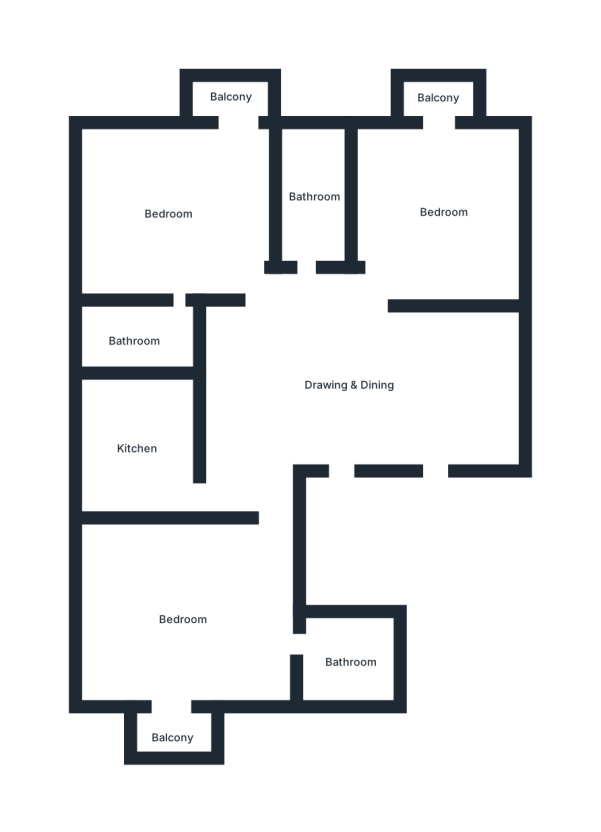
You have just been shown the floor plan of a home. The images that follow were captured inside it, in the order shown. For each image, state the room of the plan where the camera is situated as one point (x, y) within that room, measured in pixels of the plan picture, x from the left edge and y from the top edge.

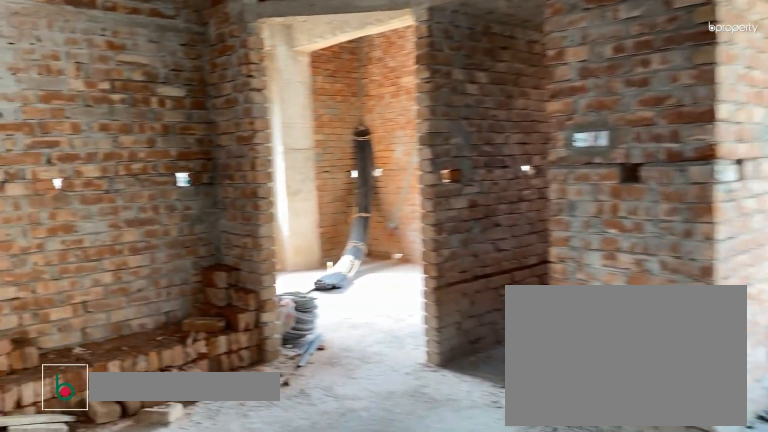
(349, 384)
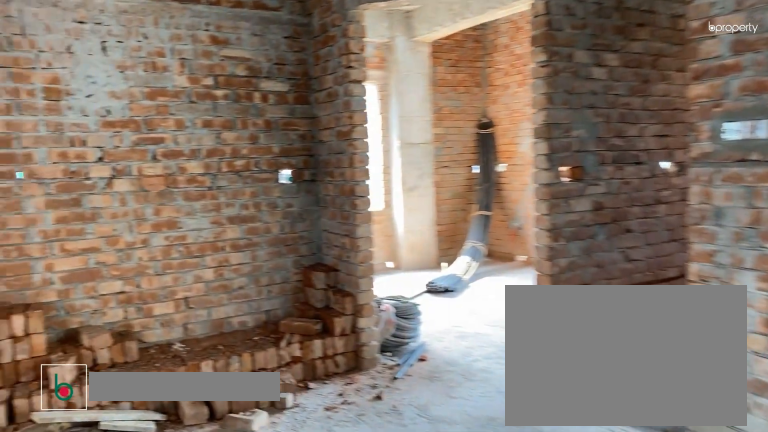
(349, 384)
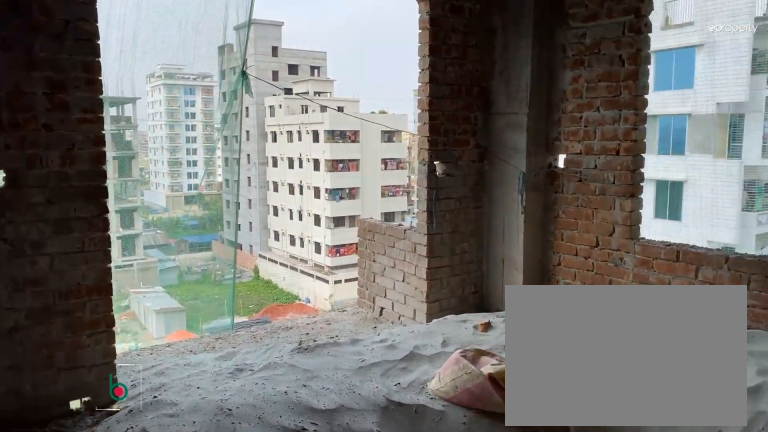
(444, 214)
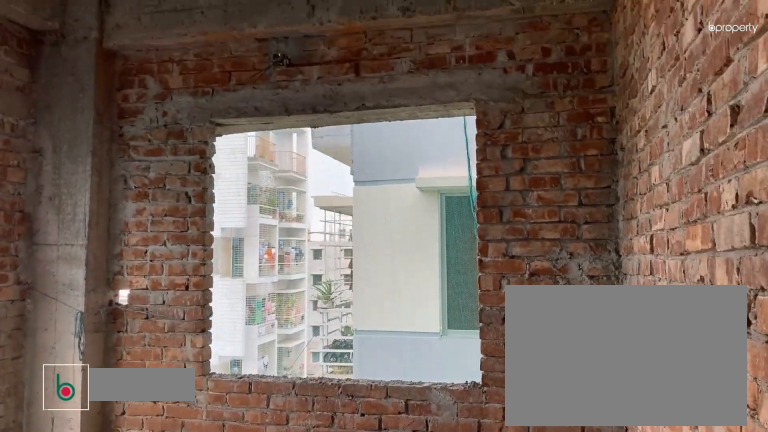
(444, 214)
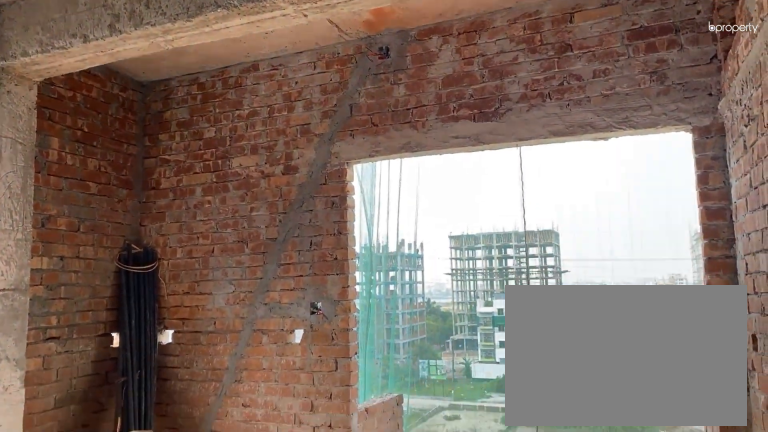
(171, 214)
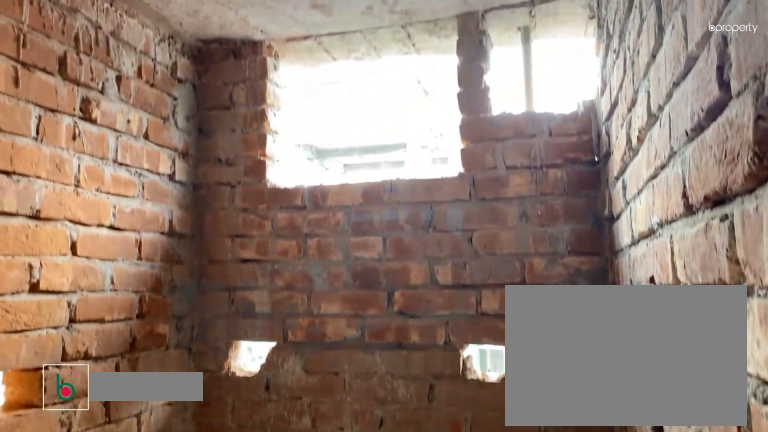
(135, 339)
